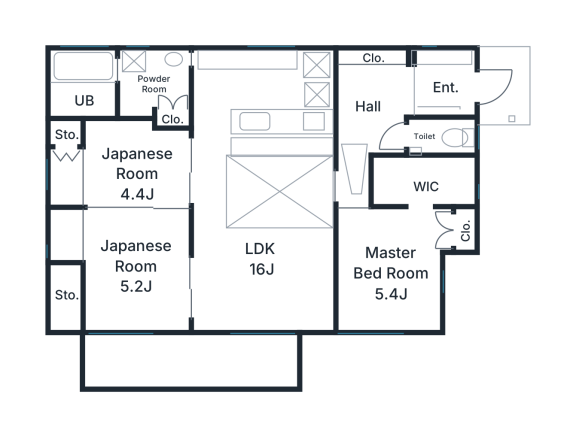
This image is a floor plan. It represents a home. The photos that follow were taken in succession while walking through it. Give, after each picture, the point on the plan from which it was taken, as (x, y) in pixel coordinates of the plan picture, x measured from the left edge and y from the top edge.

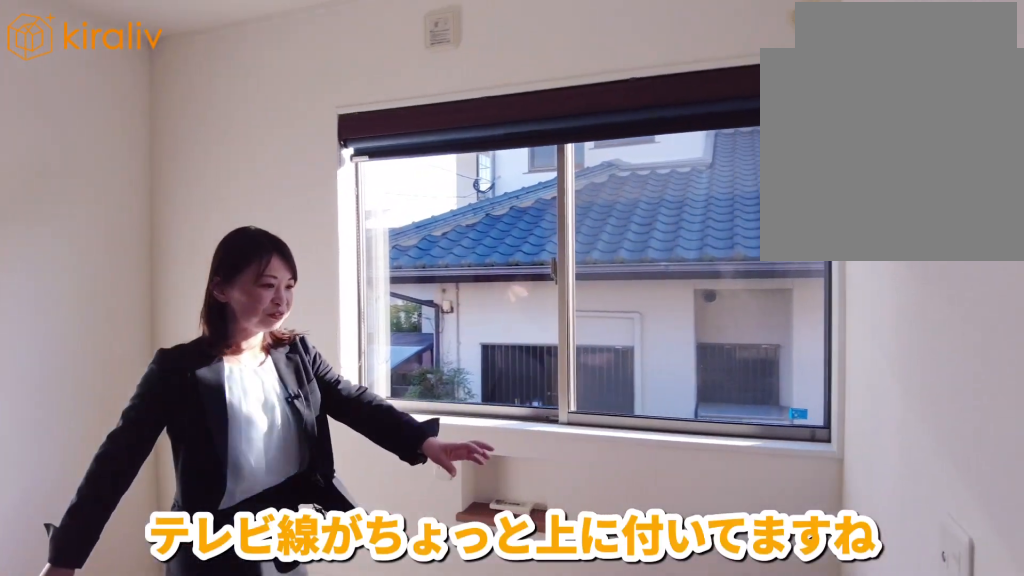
(416, 310)
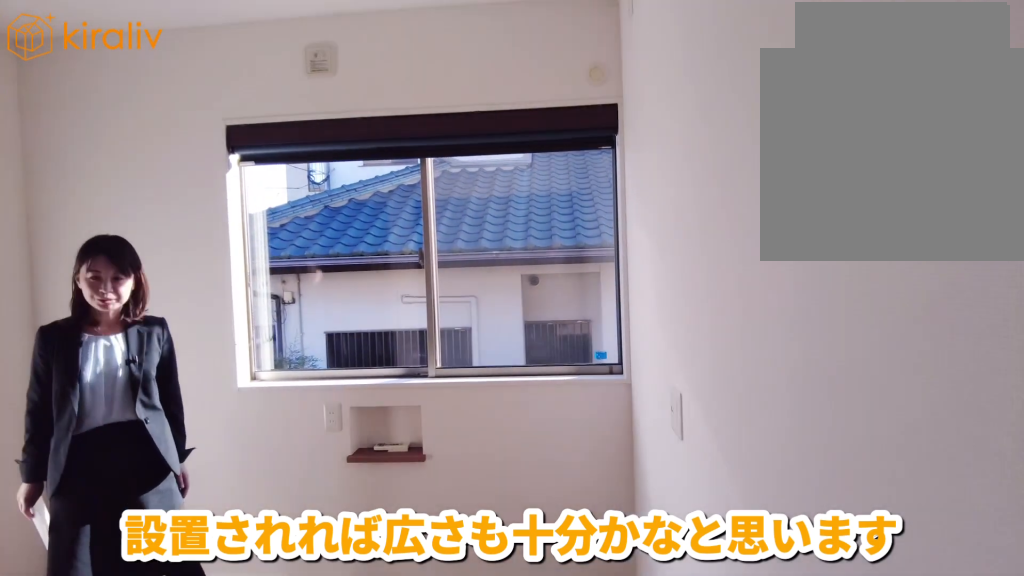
(416, 304)
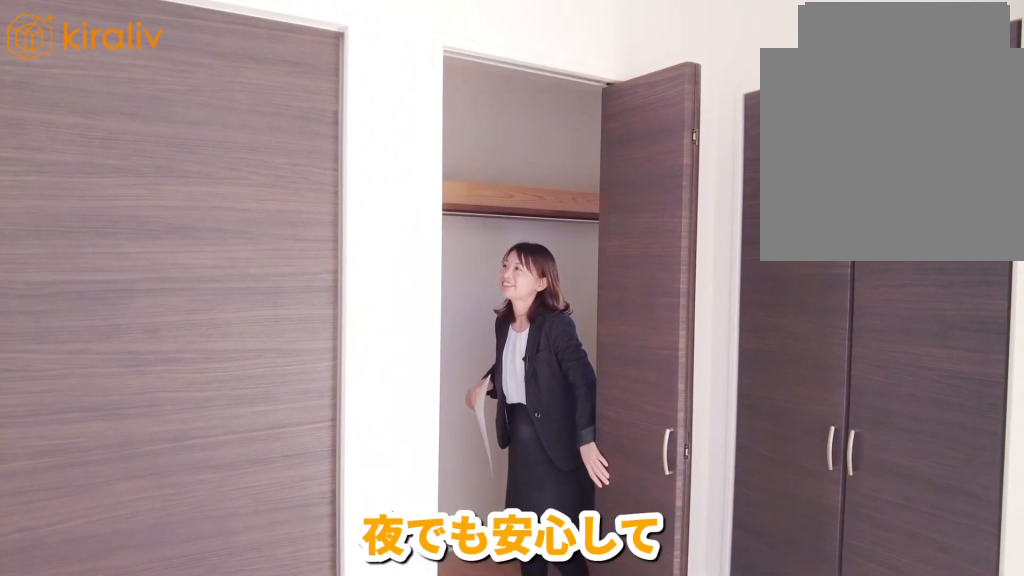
(405, 249)
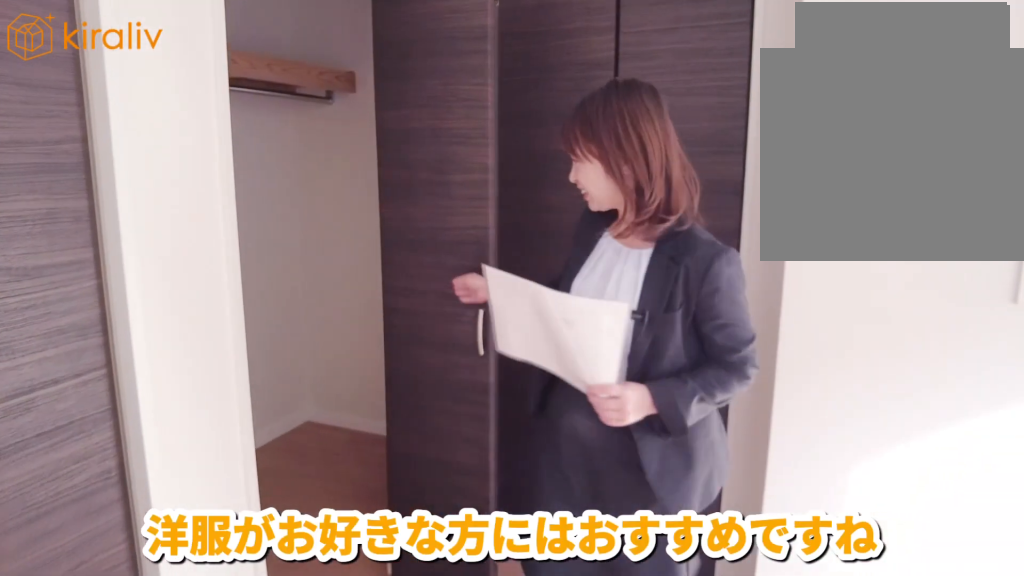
(398, 249)
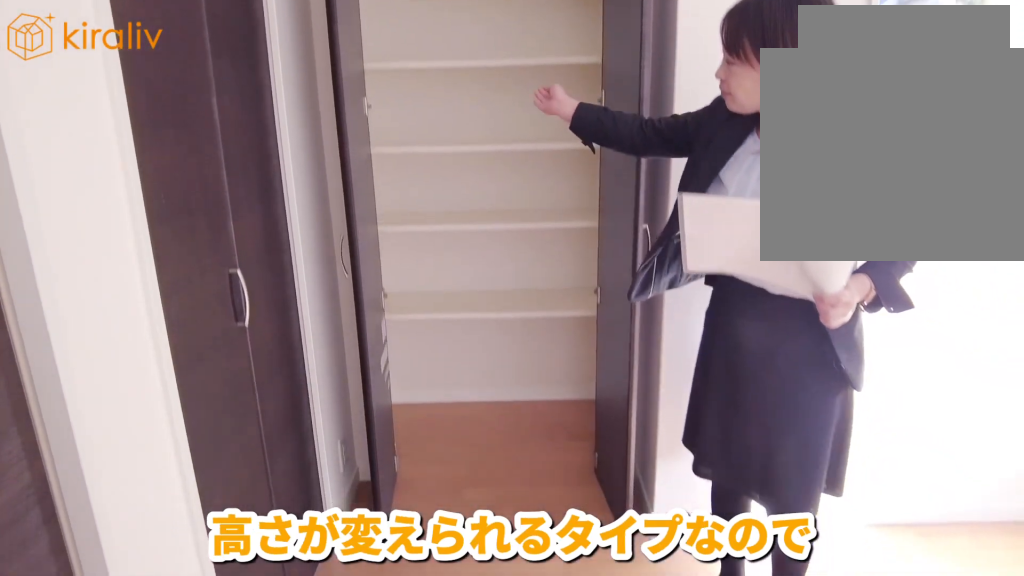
(389, 249)
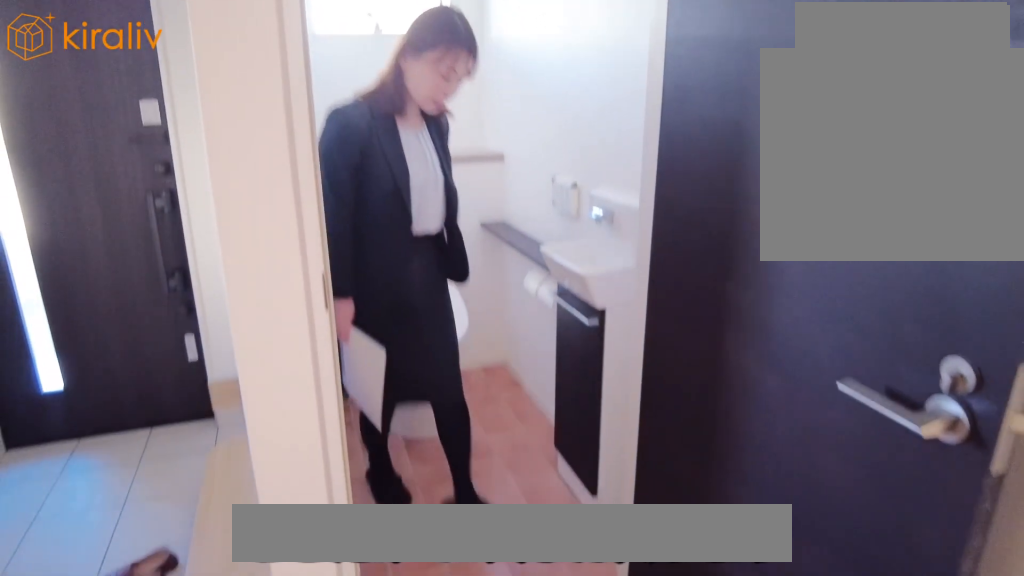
(417, 142)
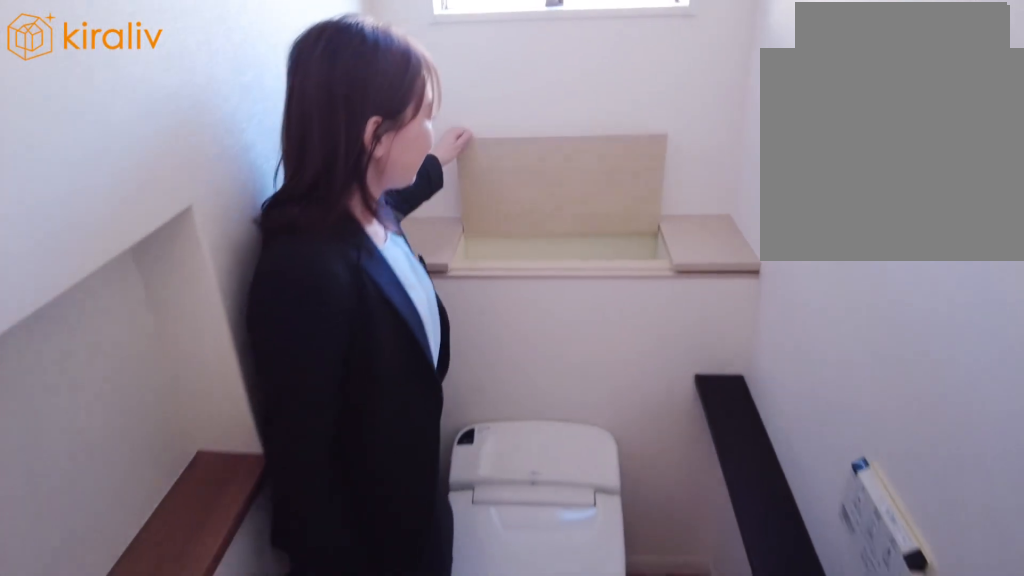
(405, 143)
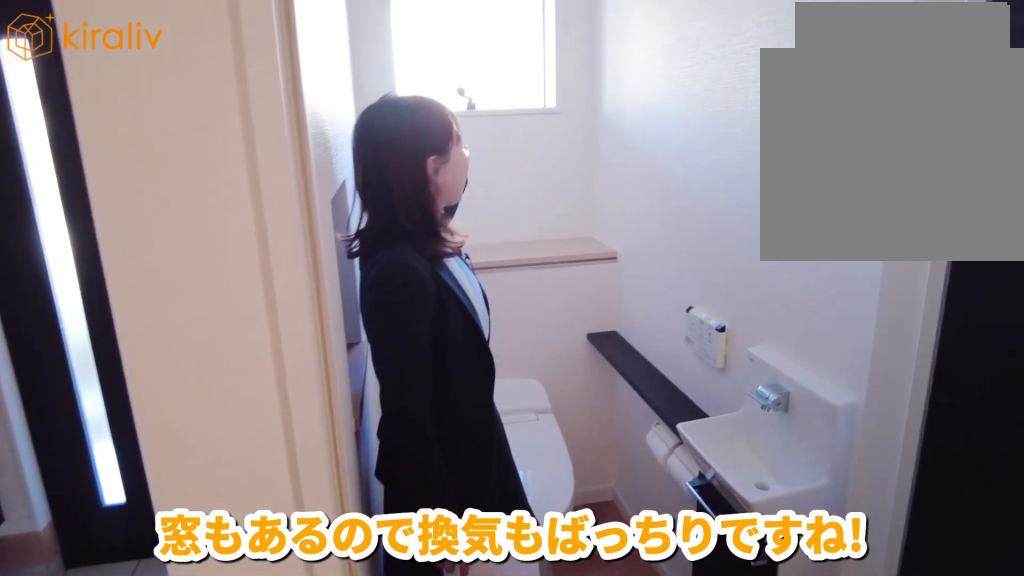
(397, 144)
